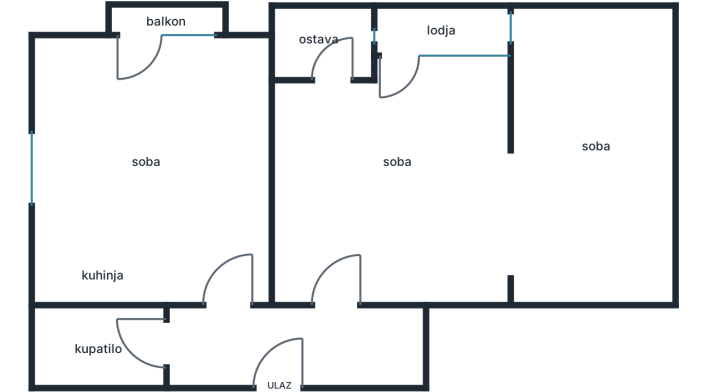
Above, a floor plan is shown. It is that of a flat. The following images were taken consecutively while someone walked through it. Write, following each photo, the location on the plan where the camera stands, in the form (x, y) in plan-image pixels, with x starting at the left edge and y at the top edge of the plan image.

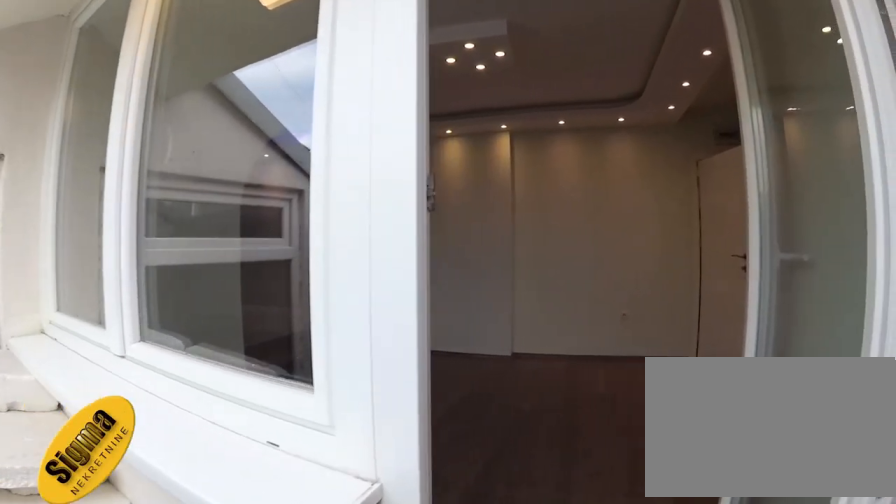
(397, 15)
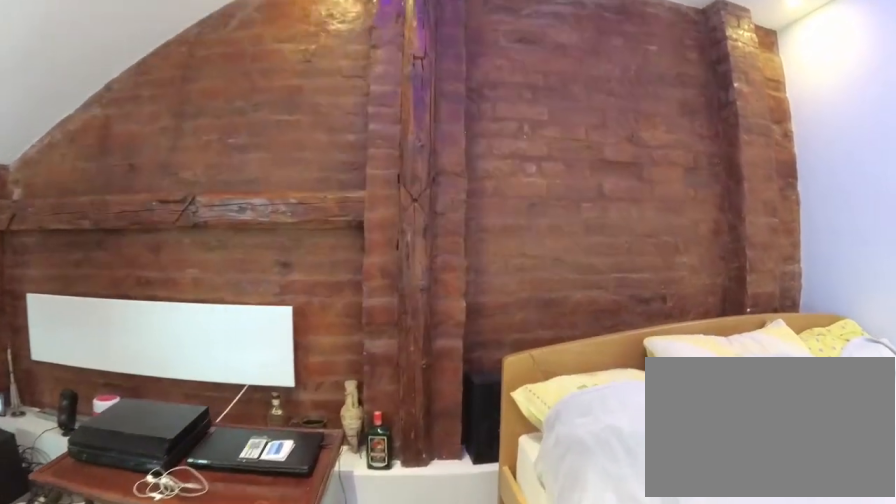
(564, 180)
